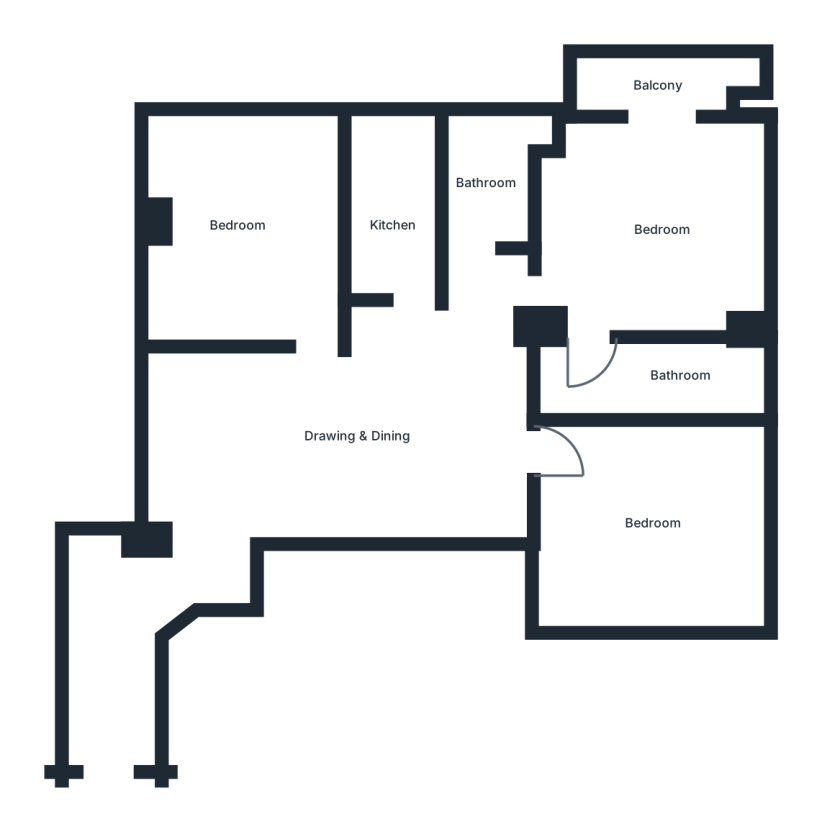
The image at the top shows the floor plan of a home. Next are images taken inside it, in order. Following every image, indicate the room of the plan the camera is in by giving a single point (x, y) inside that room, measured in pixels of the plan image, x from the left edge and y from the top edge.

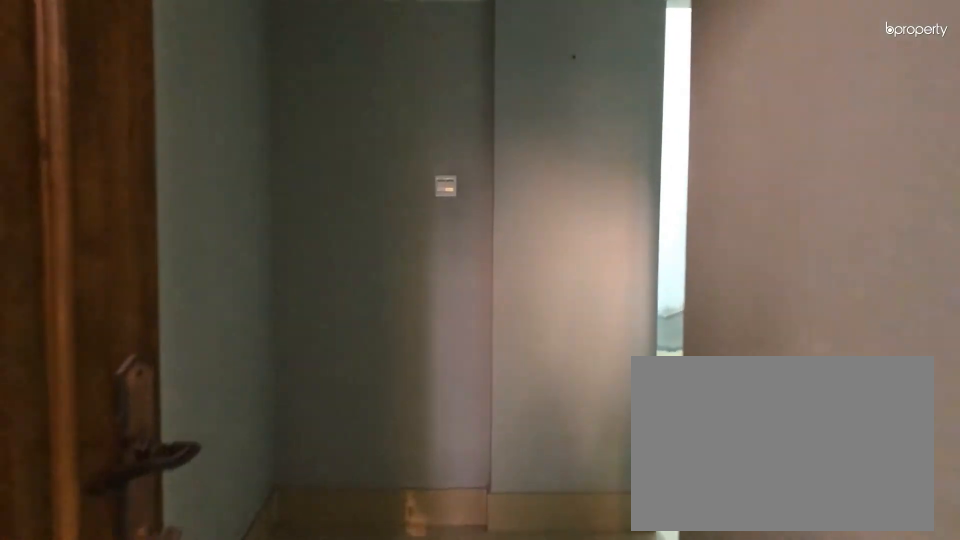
(126, 592)
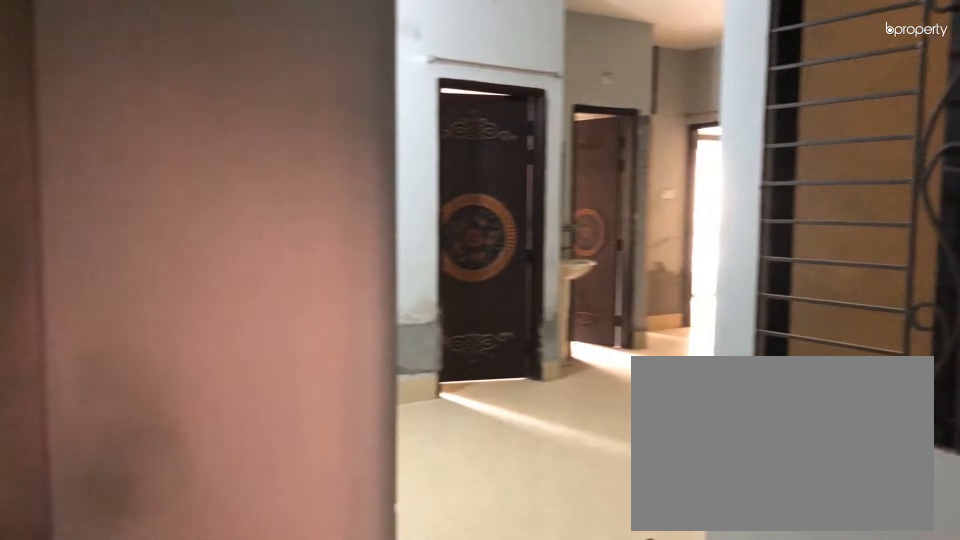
(126, 592)
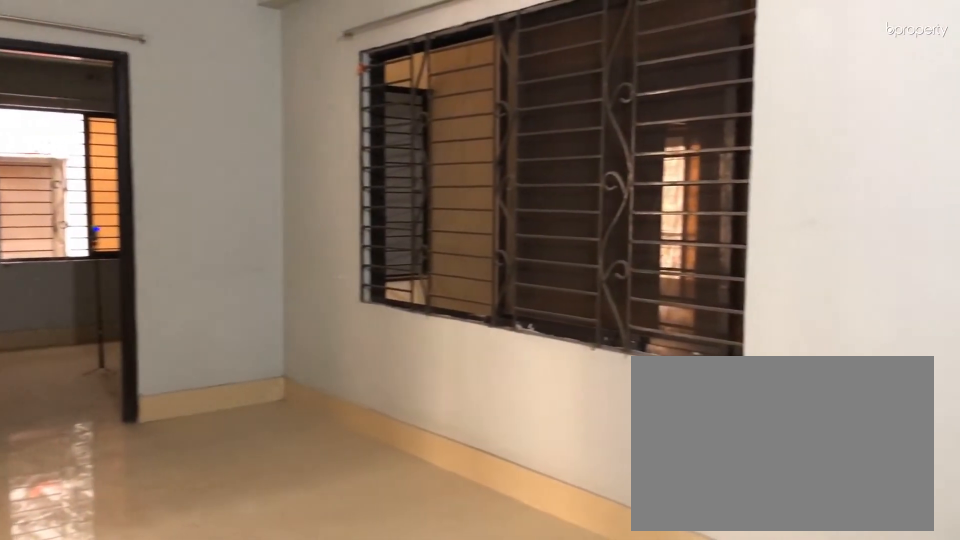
(330, 442)
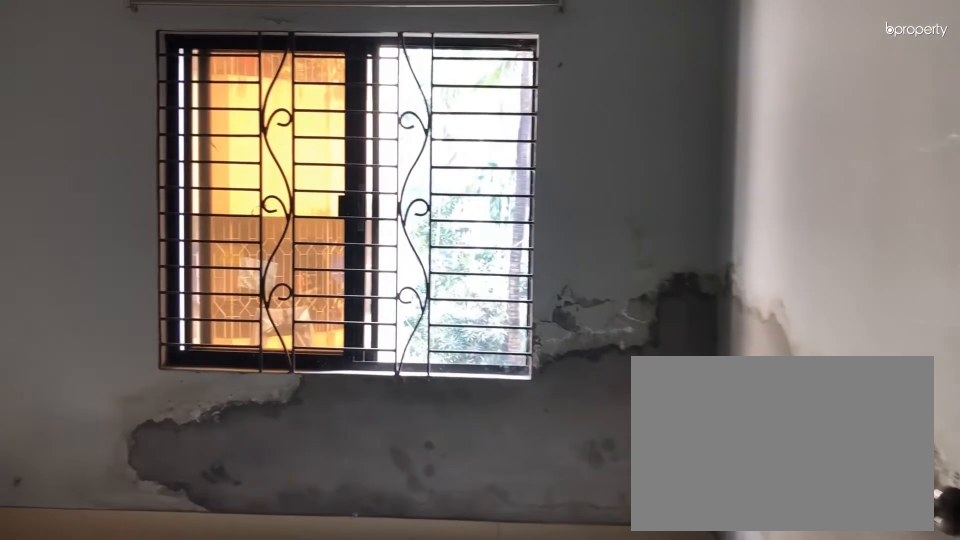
(258, 235)
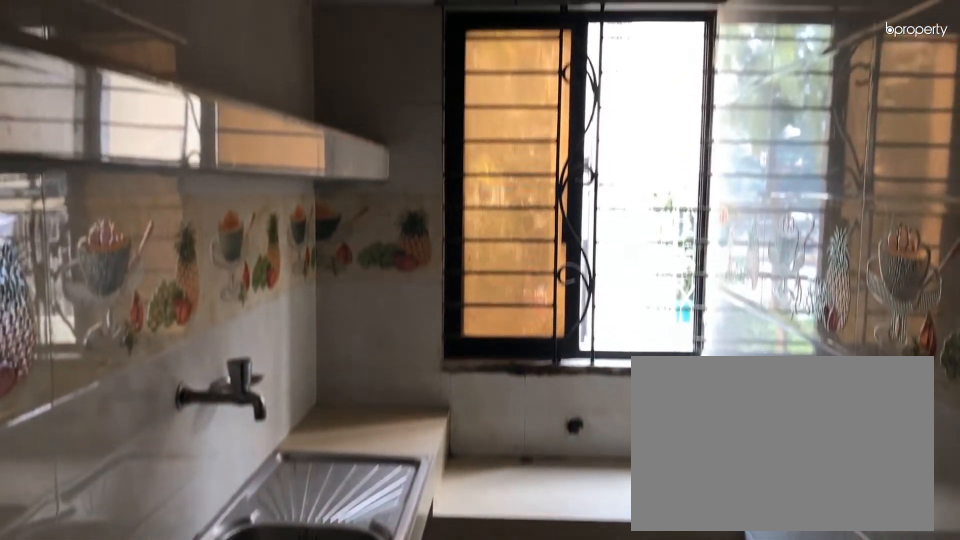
(399, 204)
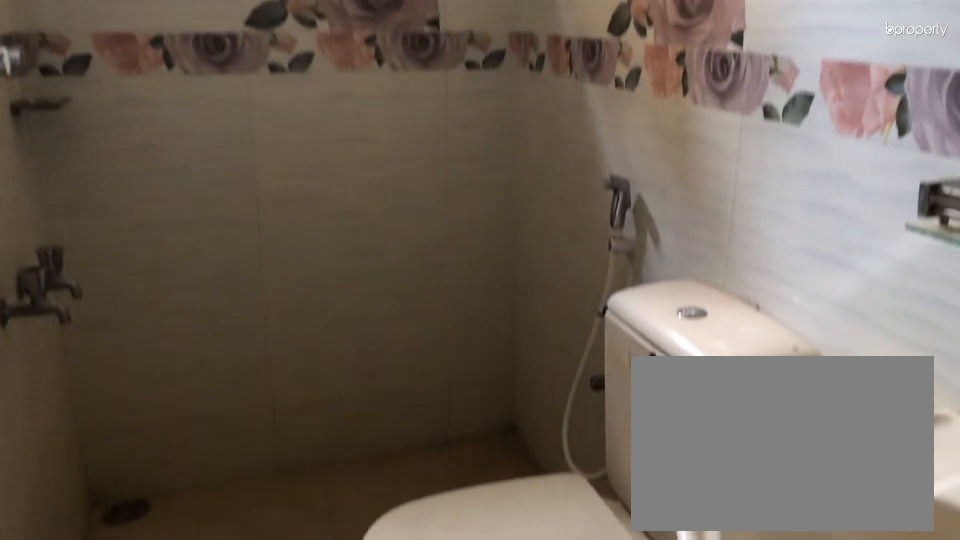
(489, 175)
